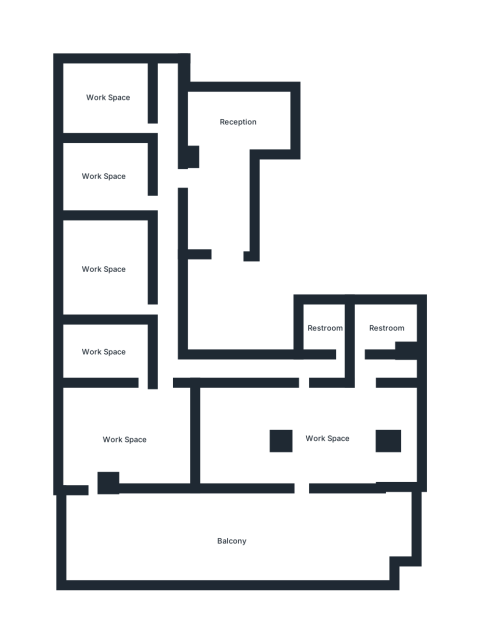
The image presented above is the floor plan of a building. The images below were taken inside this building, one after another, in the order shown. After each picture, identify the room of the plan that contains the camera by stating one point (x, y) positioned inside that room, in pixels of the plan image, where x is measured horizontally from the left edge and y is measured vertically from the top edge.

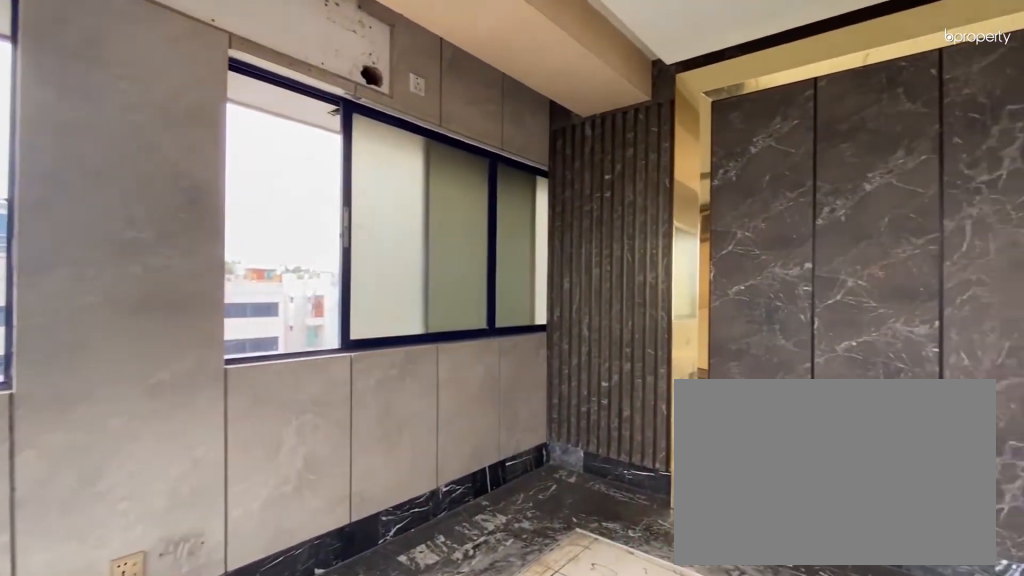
(125, 440)
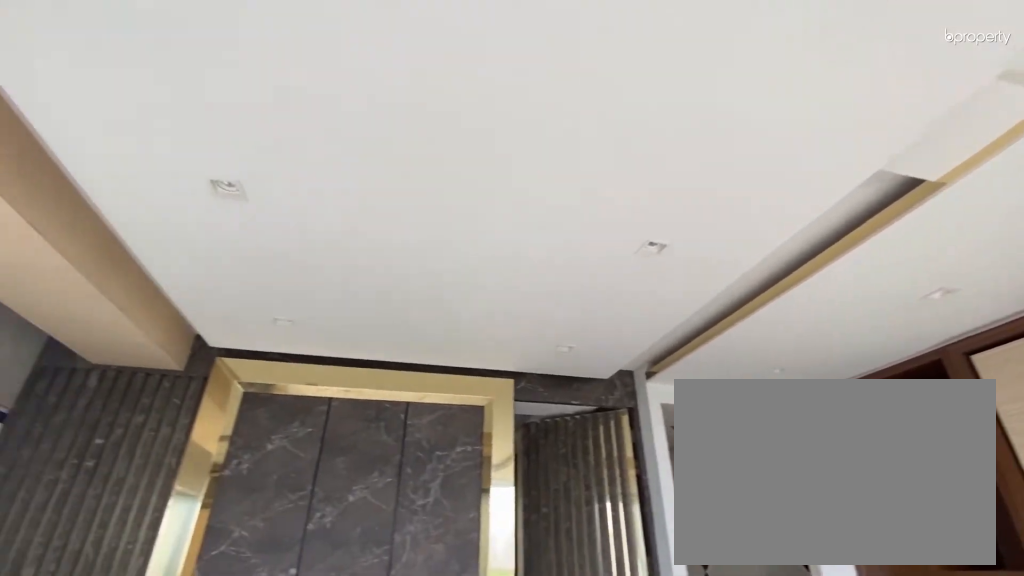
(125, 440)
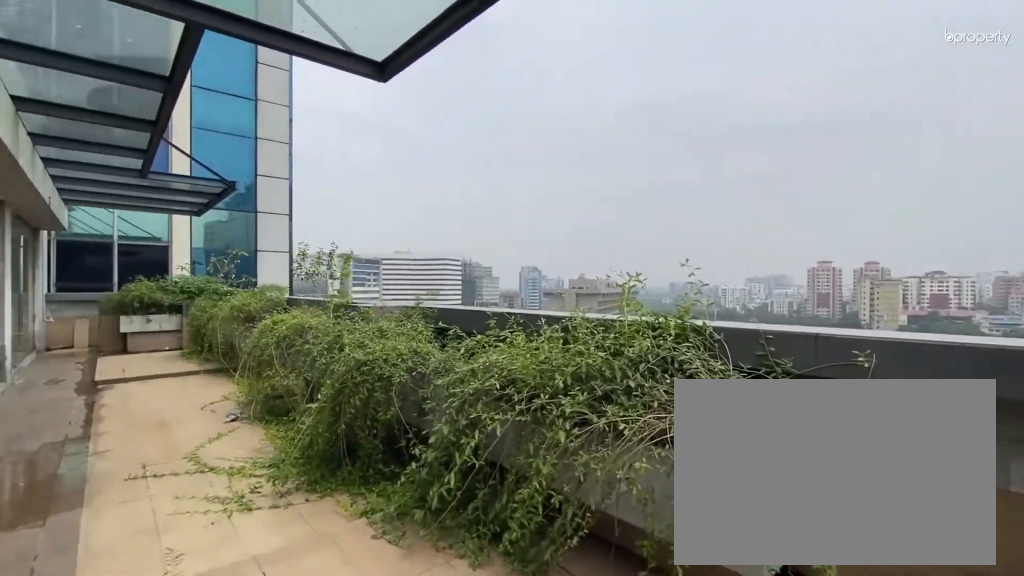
(134, 546)
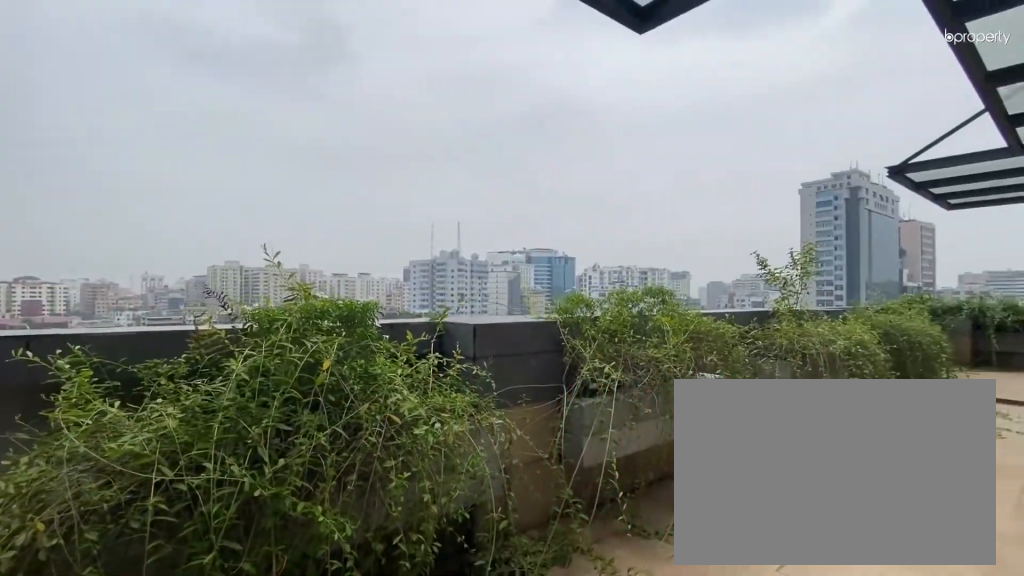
(280, 547)
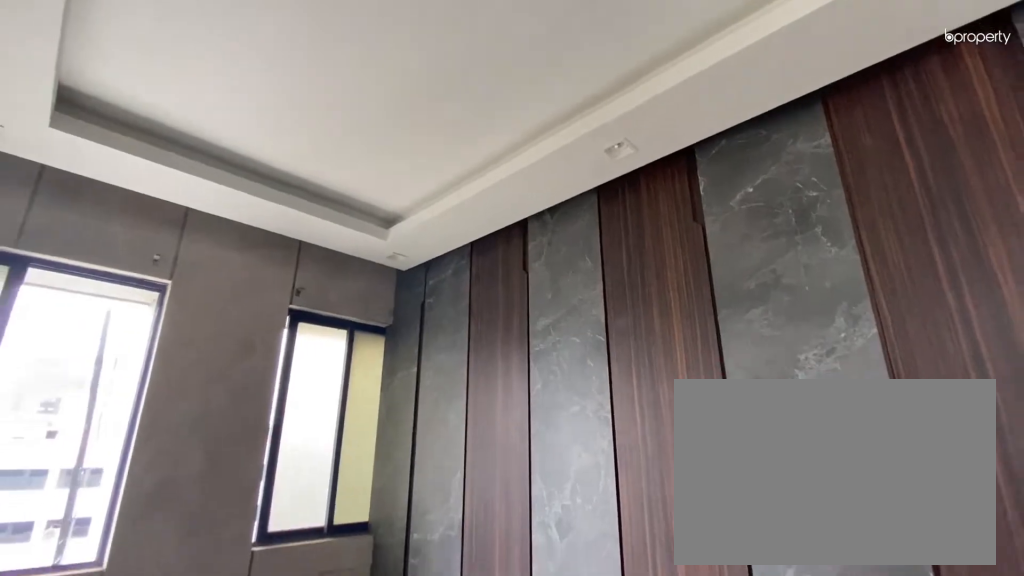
(103, 352)
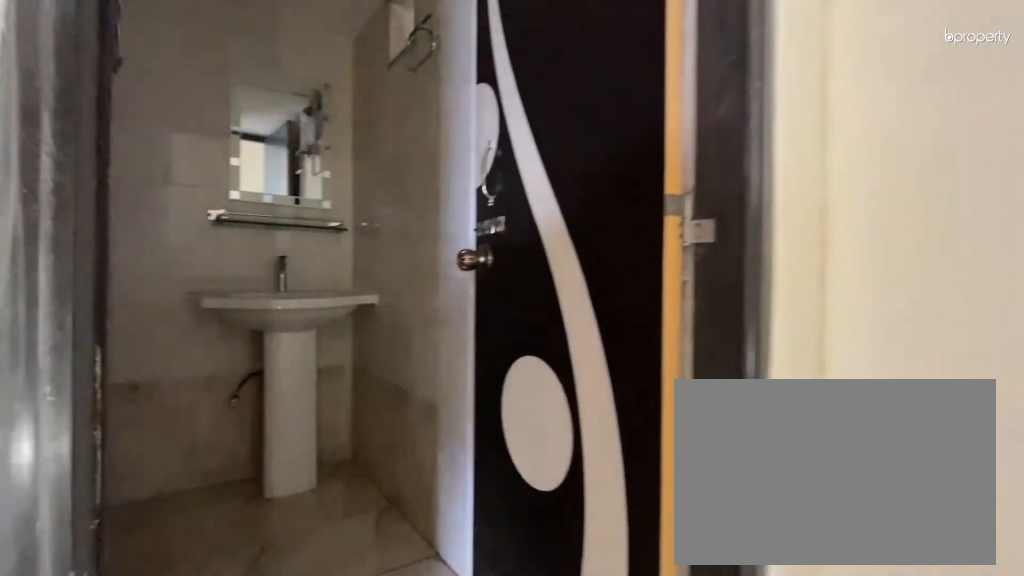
(328, 330)
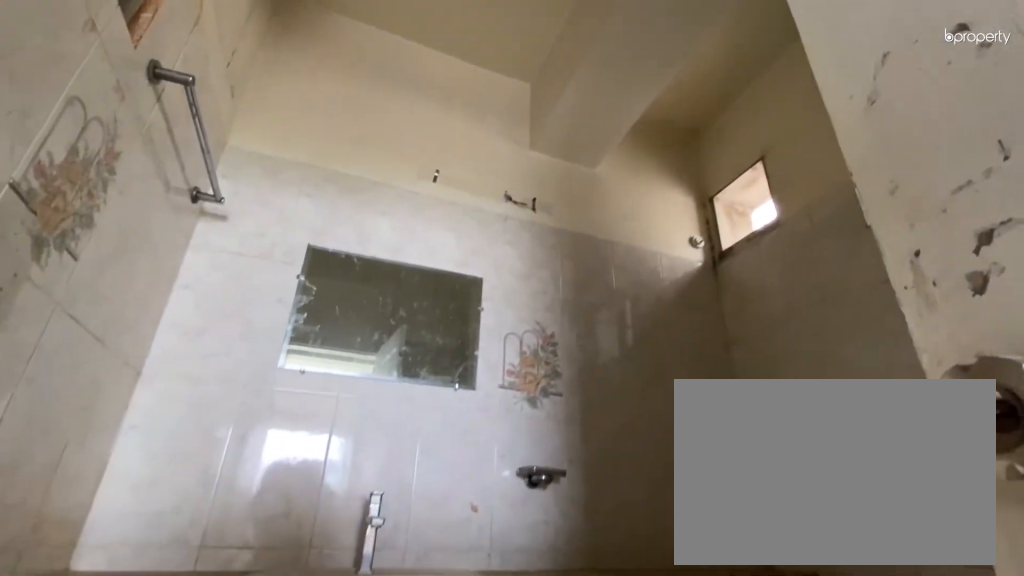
(381, 330)
